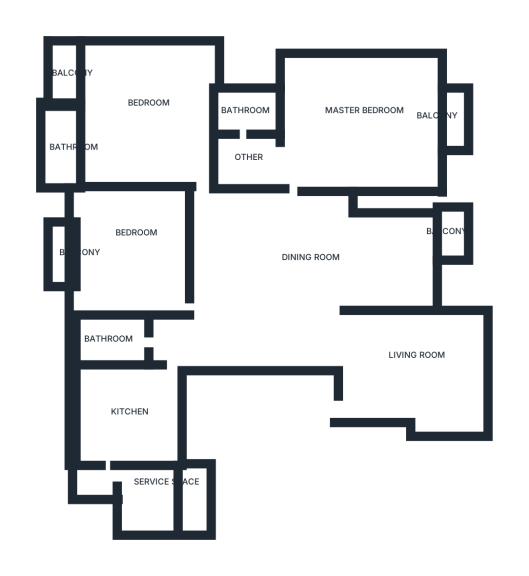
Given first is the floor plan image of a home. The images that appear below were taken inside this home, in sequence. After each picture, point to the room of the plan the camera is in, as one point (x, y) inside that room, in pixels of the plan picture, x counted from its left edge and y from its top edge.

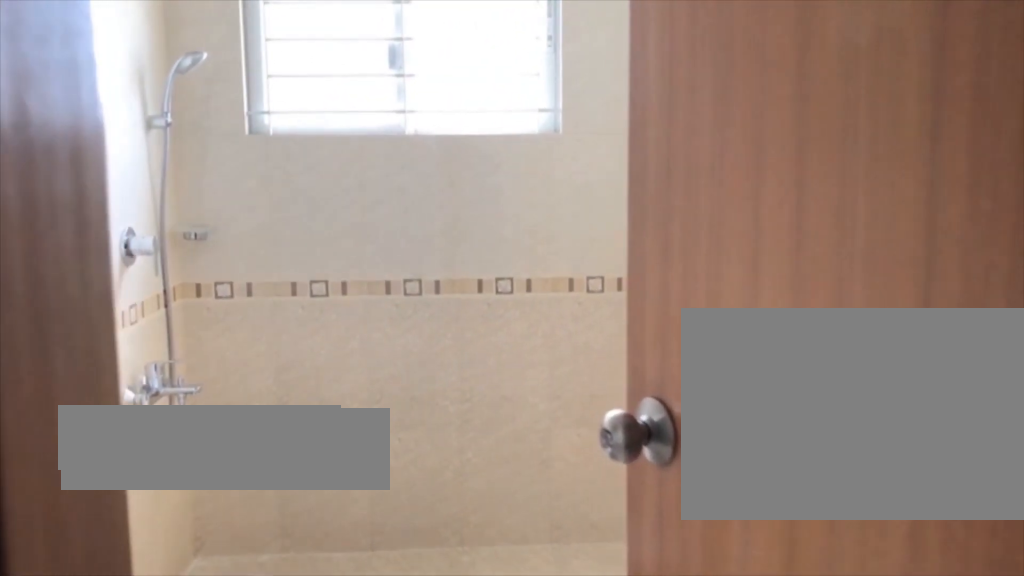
(116, 334)
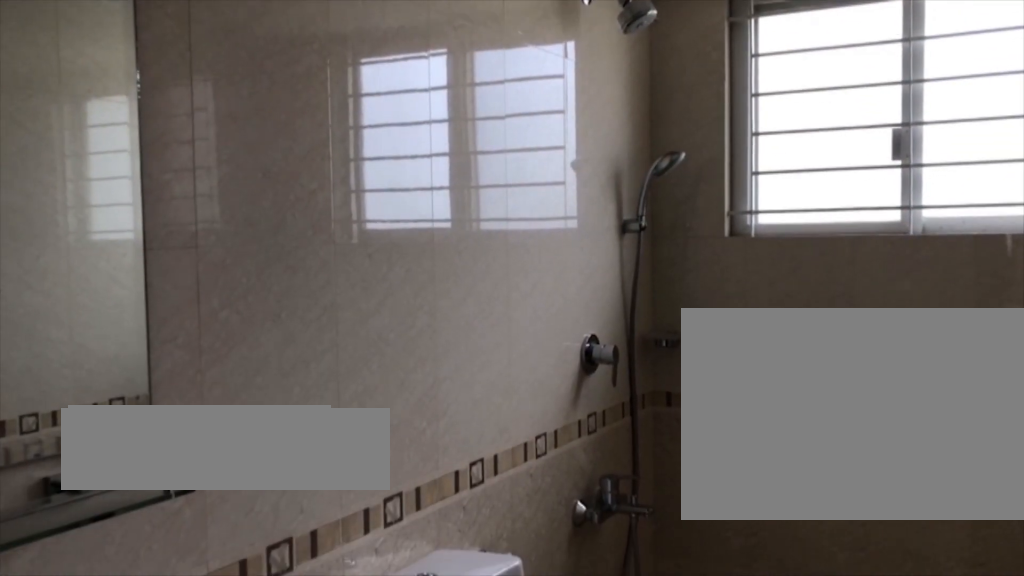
(116, 334)
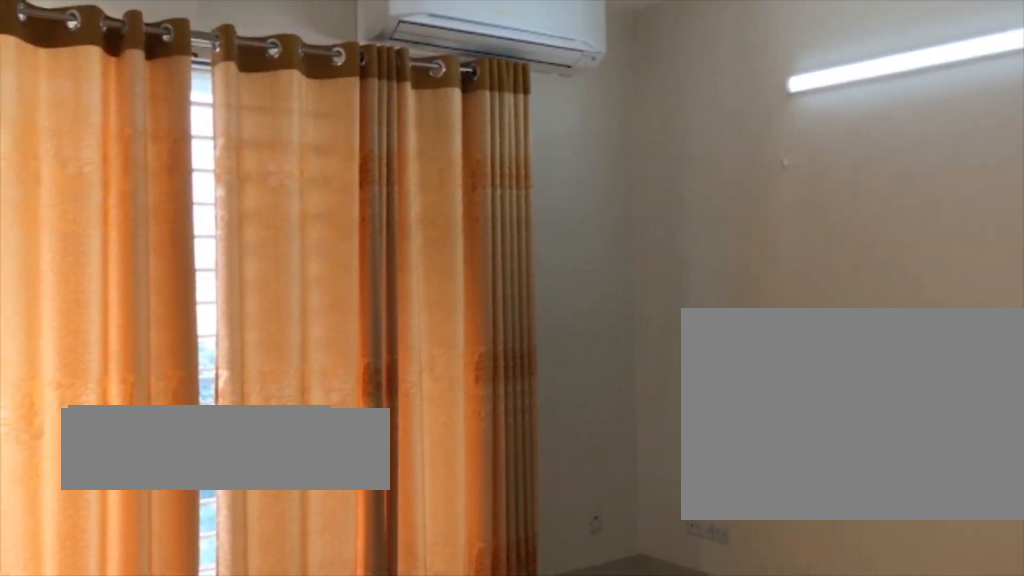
(139, 260)
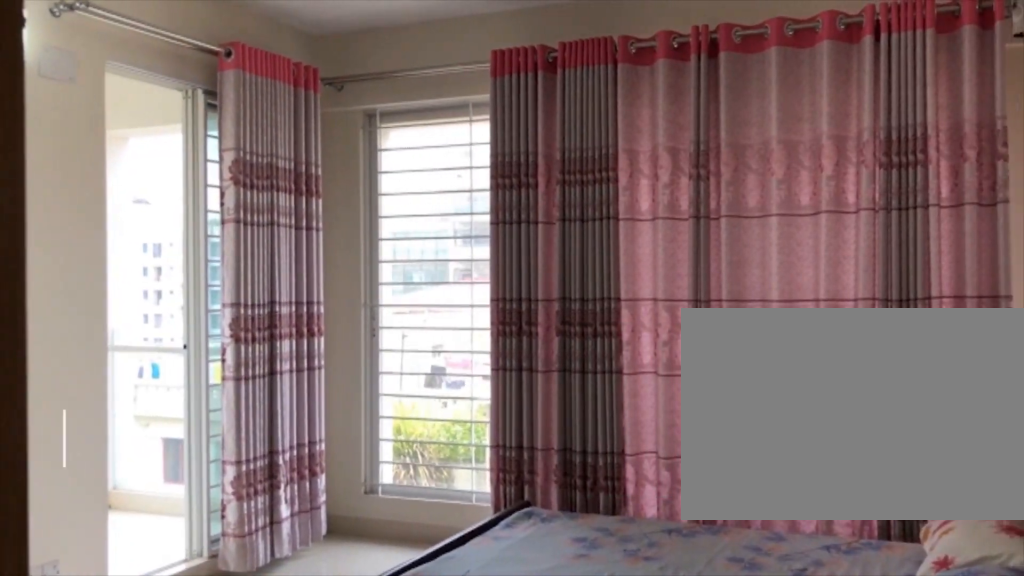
(156, 130)
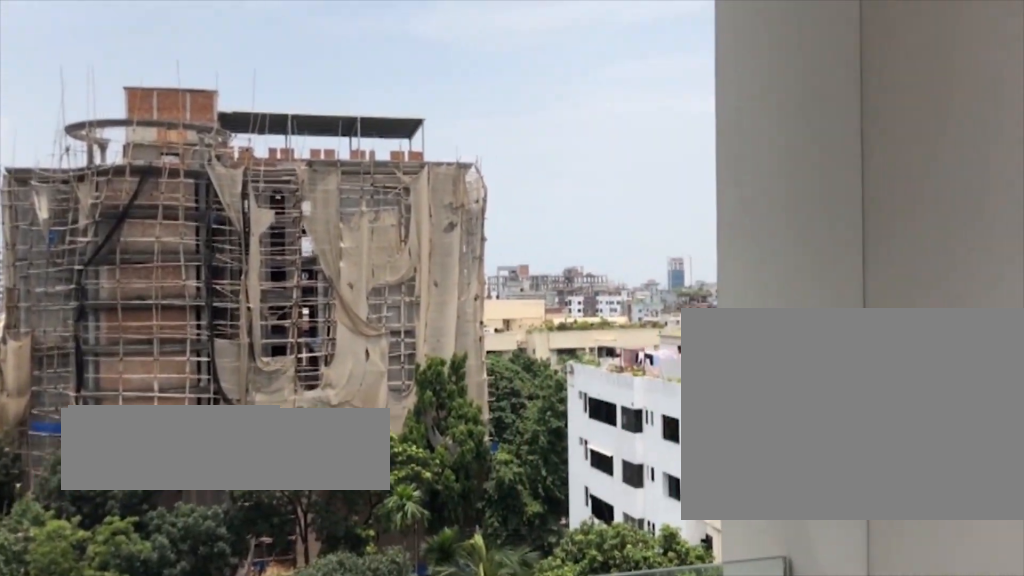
(66, 67)
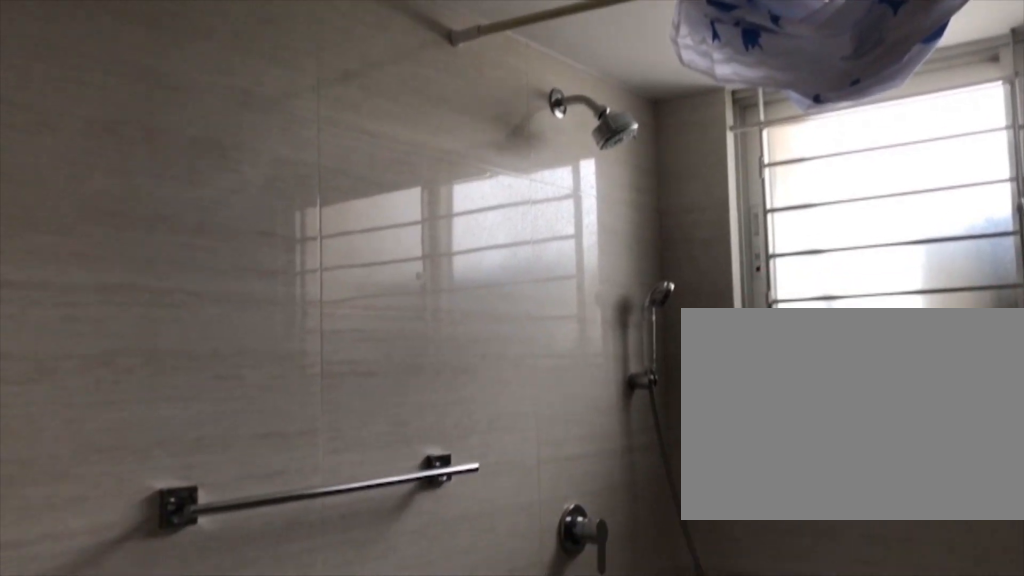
(248, 110)
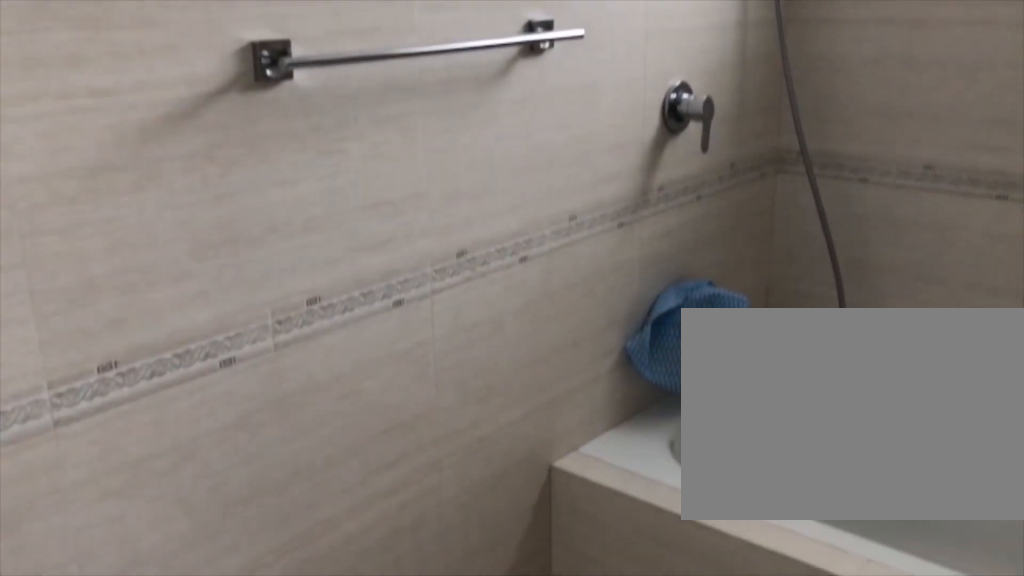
(248, 110)
